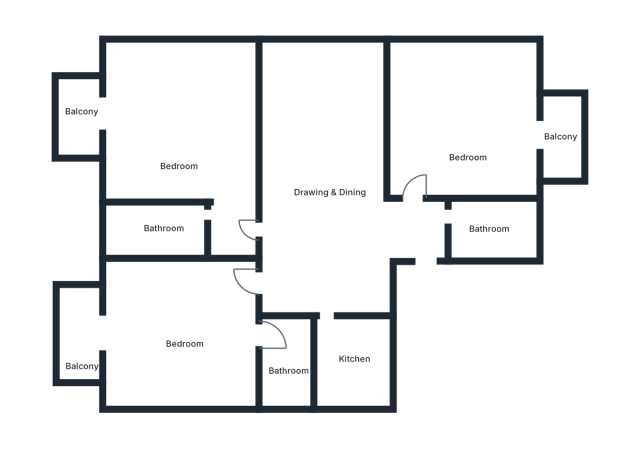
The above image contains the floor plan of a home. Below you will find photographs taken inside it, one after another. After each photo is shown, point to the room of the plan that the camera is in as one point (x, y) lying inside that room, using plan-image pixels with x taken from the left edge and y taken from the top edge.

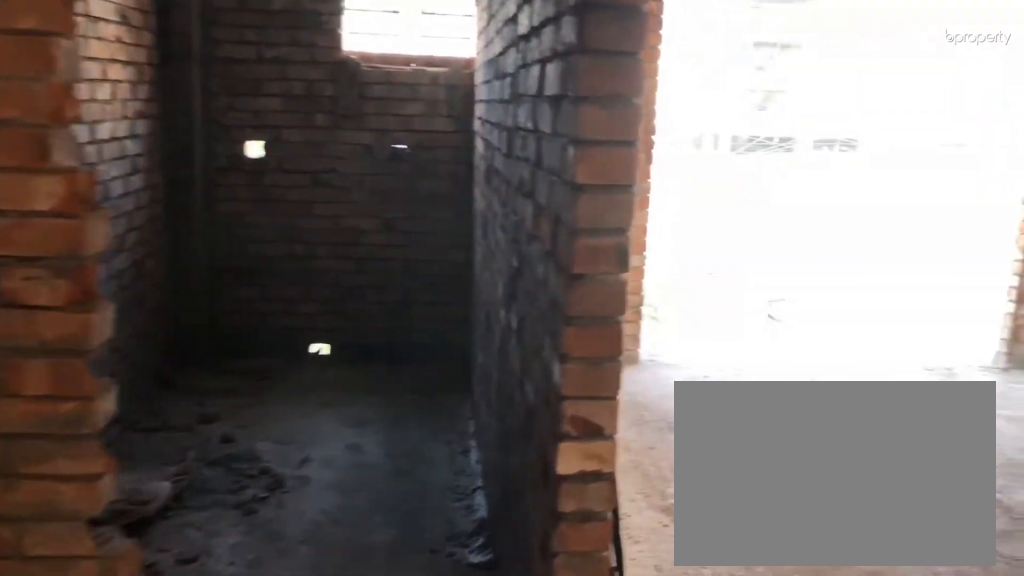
(233, 224)
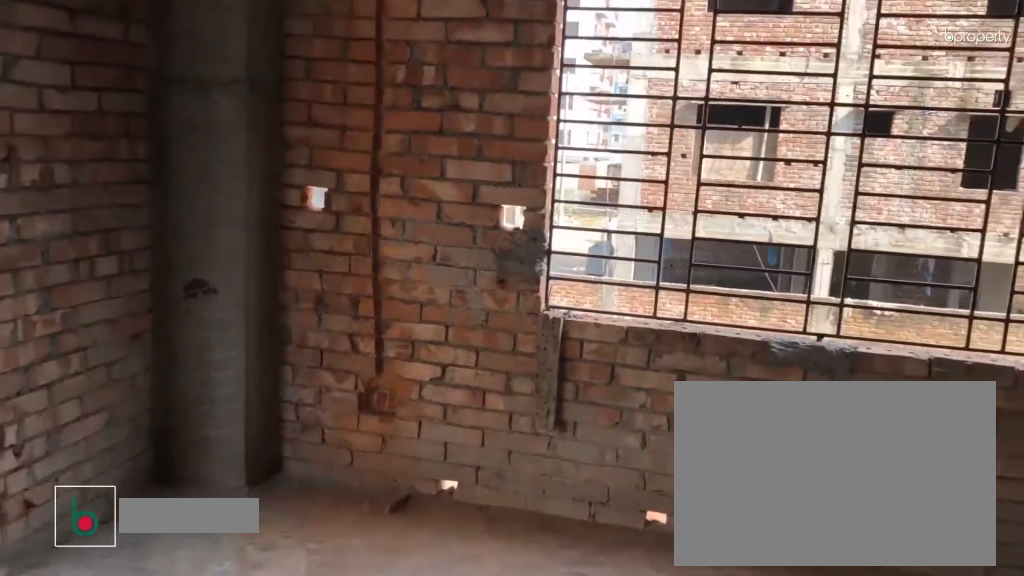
(182, 127)
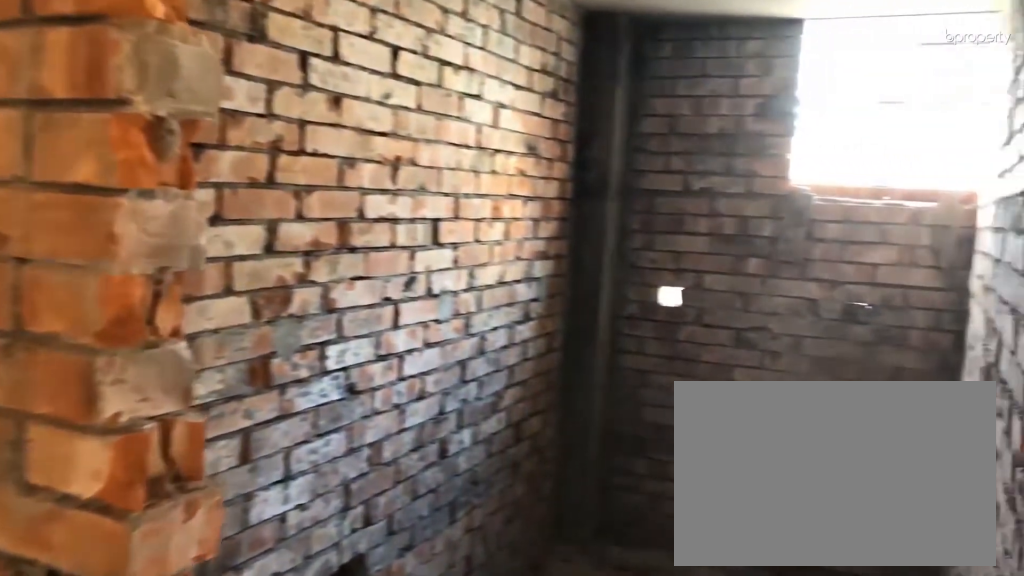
(188, 218)
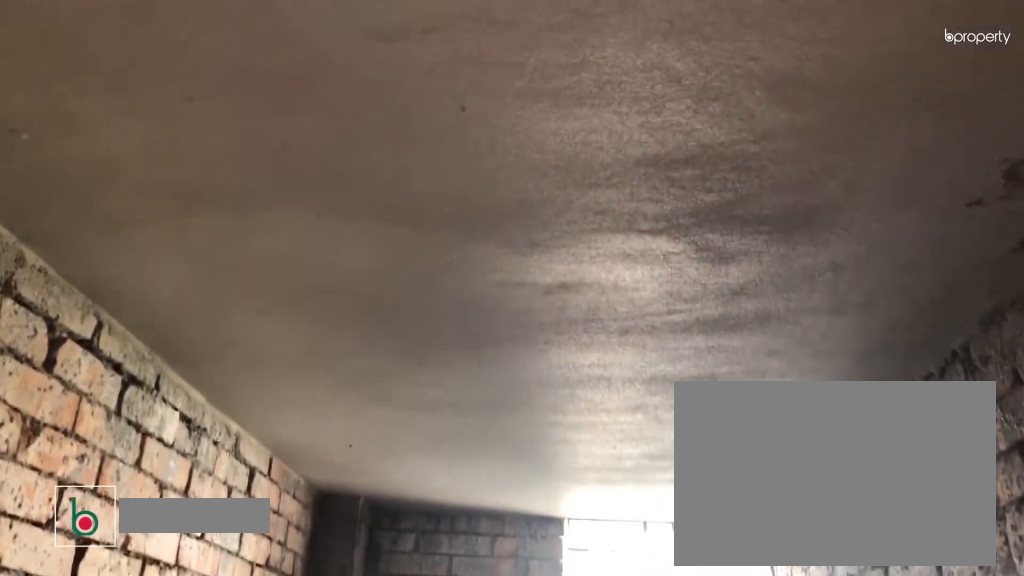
(165, 225)
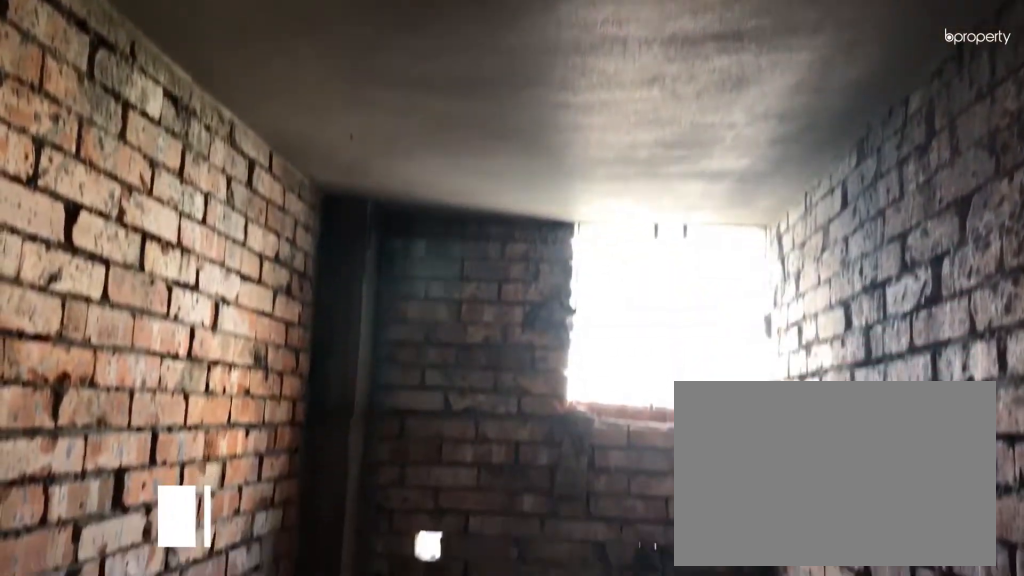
(165, 225)
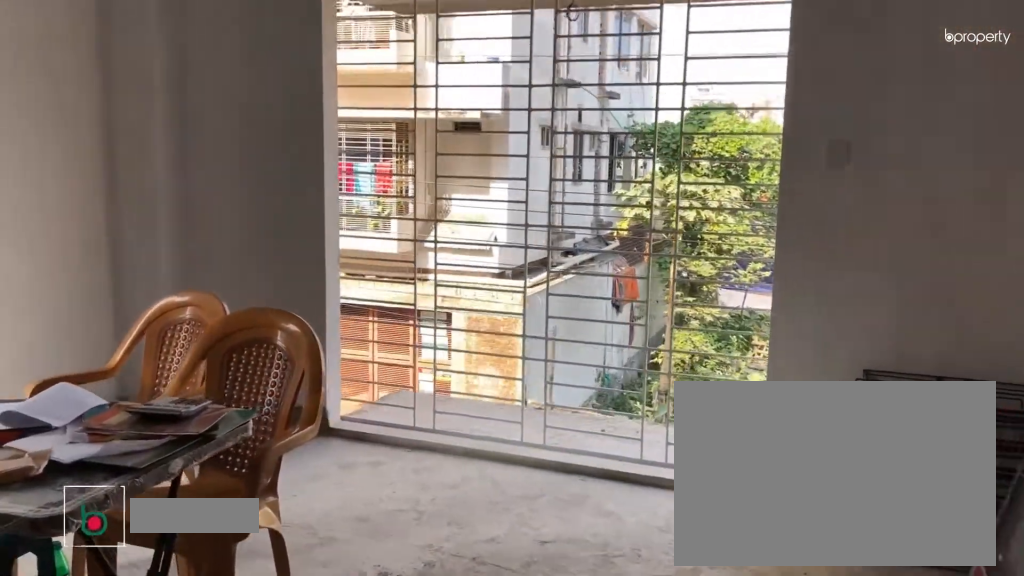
(180, 343)
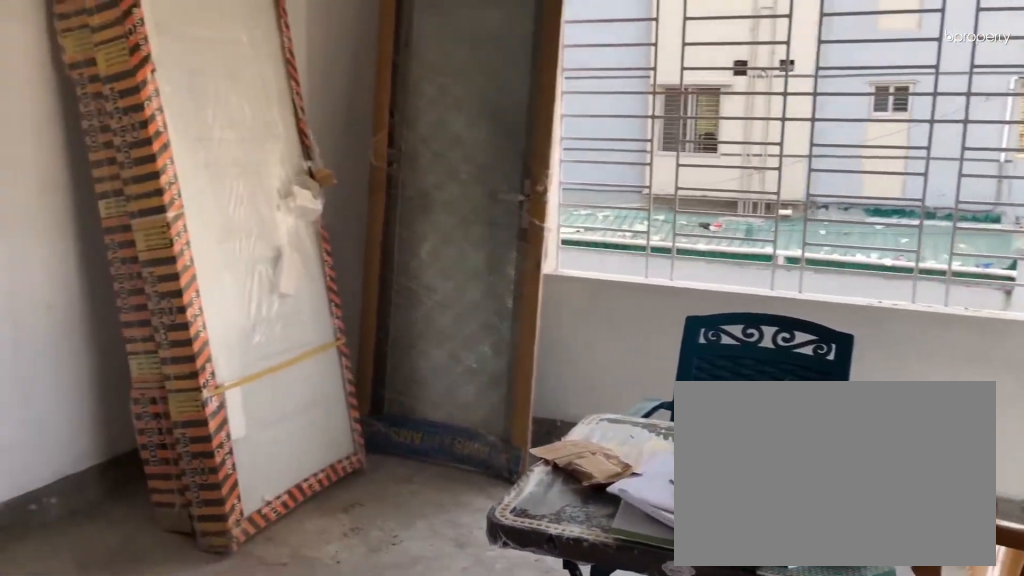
(180, 342)
